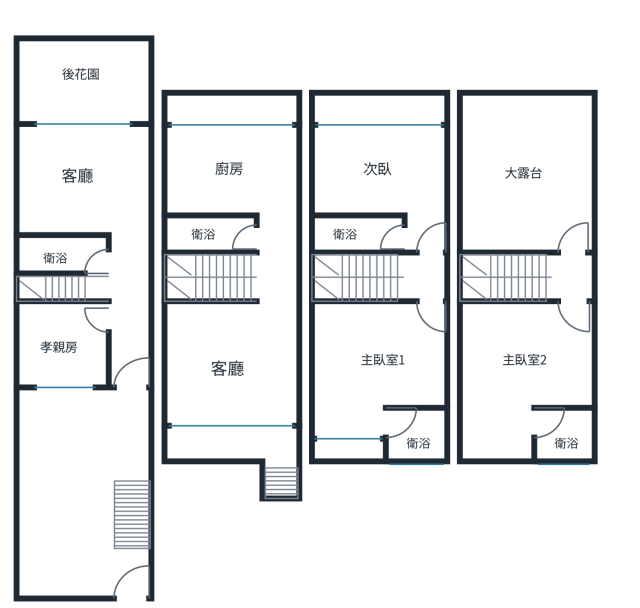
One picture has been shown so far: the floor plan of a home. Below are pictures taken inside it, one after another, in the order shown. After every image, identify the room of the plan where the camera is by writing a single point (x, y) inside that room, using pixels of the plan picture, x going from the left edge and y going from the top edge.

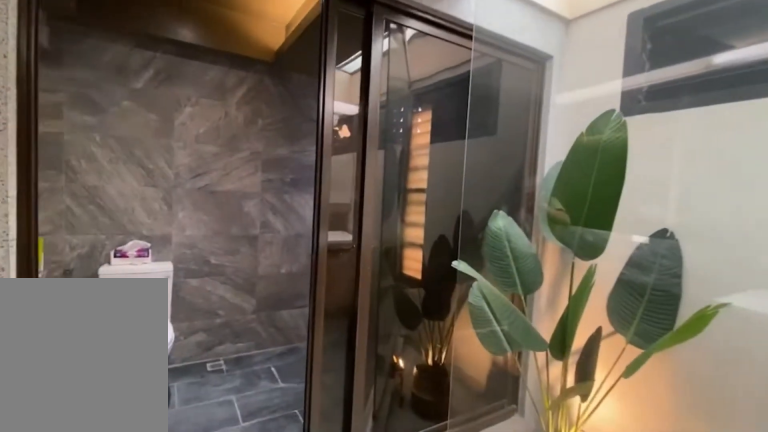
(420, 436)
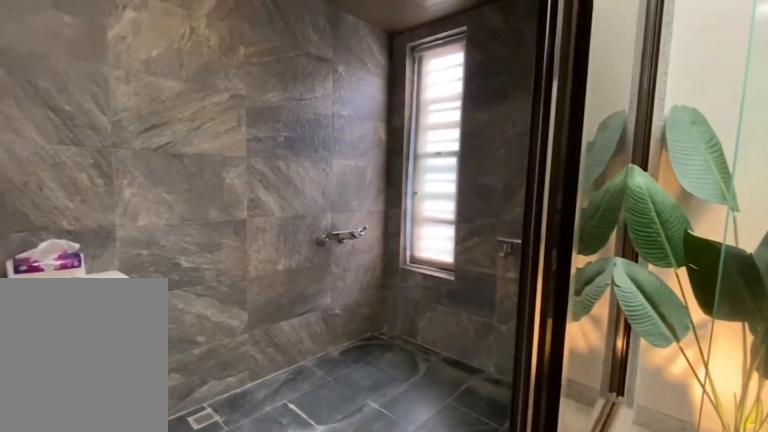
(418, 436)
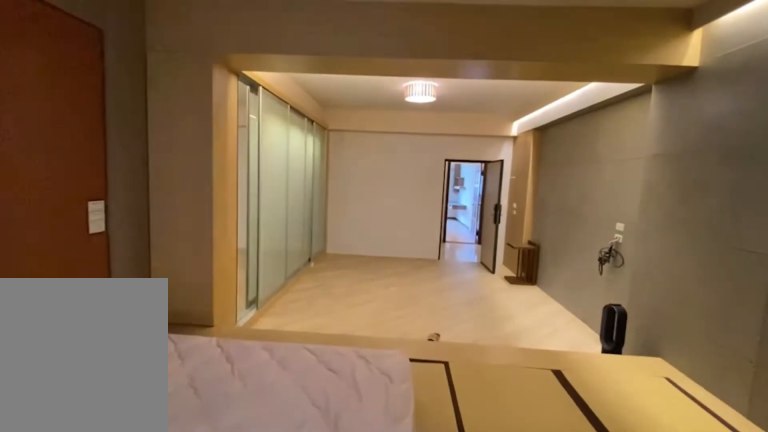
(383, 342)
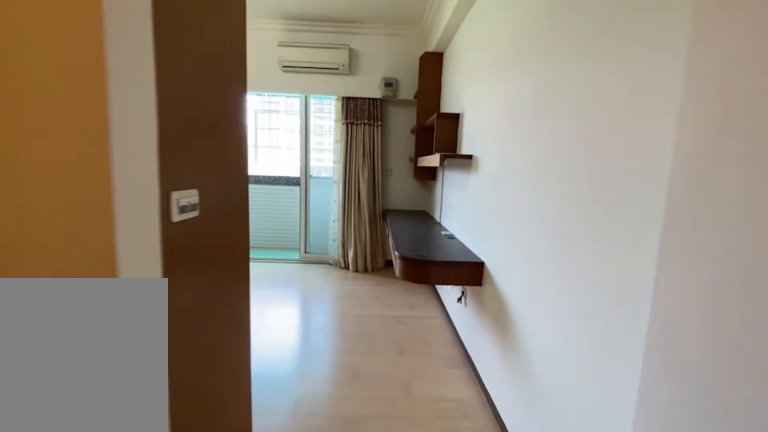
(368, 190)
